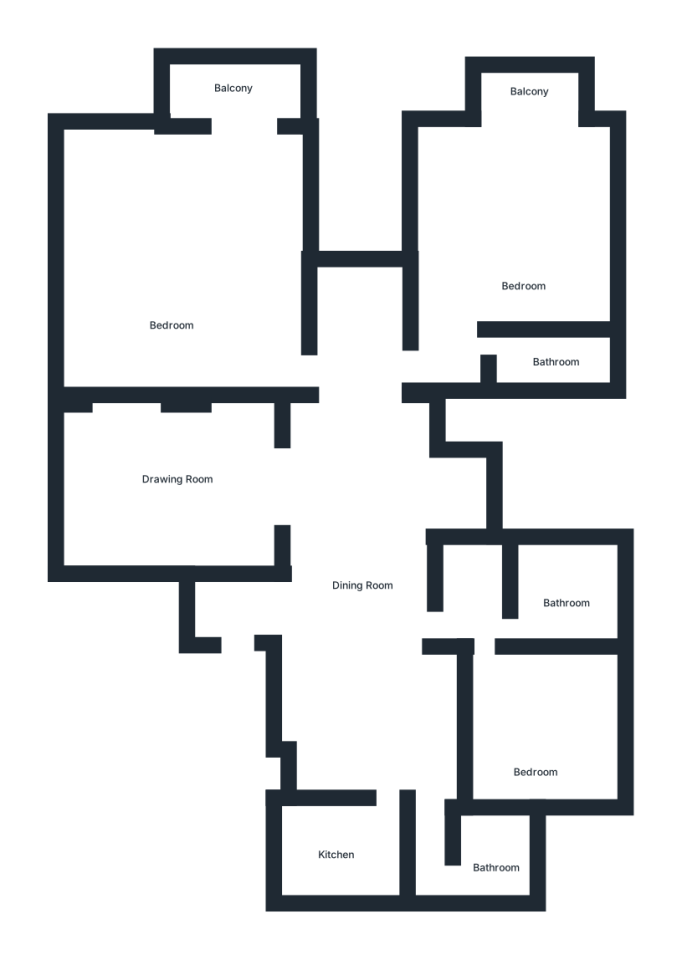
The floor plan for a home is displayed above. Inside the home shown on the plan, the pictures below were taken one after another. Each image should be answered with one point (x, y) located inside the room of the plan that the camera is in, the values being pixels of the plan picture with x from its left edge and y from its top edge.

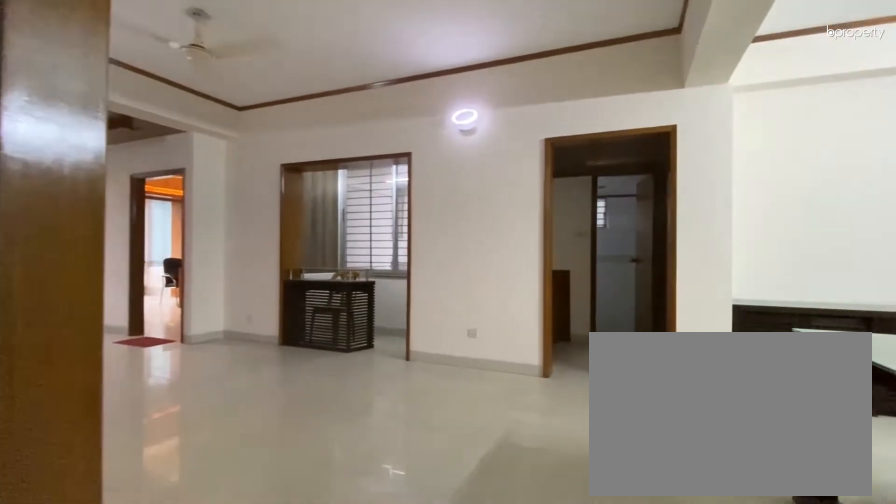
(357, 591)
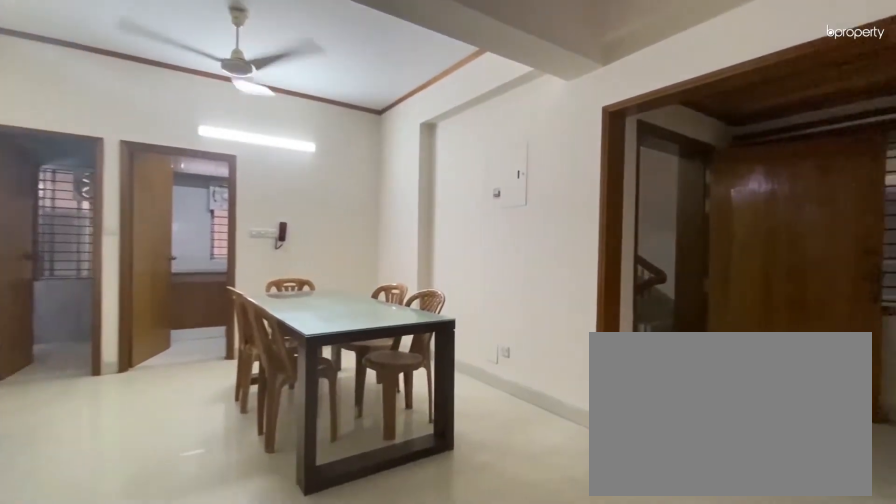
(360, 587)
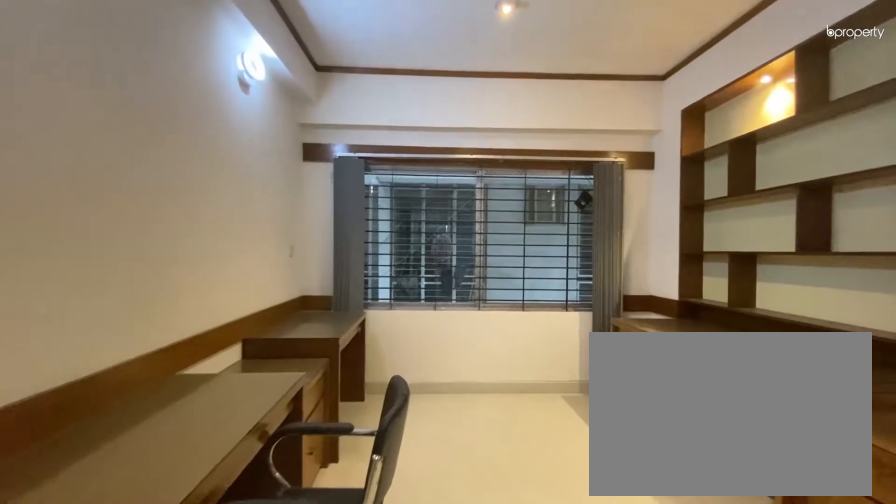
(184, 474)
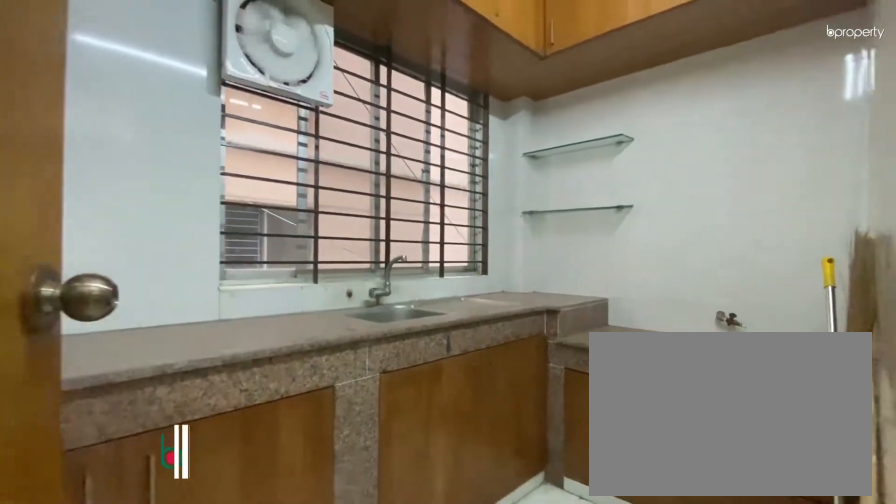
(335, 848)
